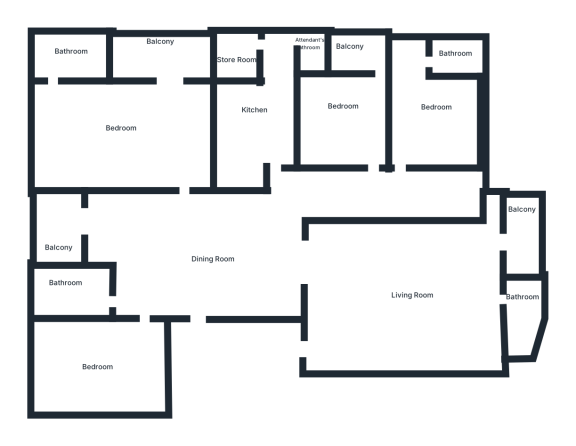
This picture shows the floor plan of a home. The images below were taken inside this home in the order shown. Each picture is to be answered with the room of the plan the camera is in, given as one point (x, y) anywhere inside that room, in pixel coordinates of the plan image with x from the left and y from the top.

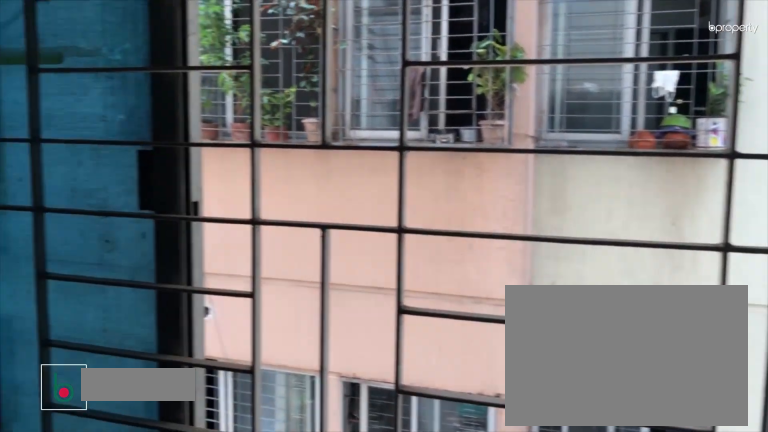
(361, 56)
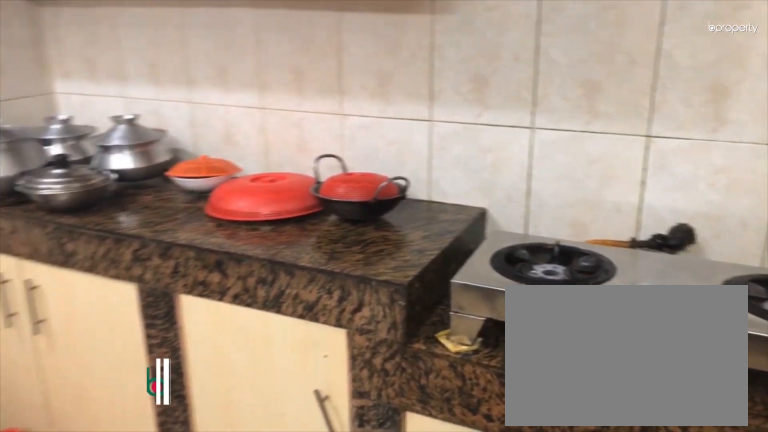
(255, 113)
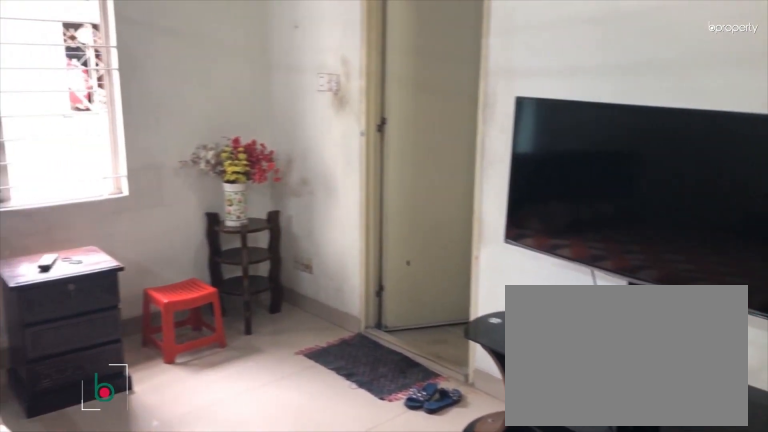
(117, 130)
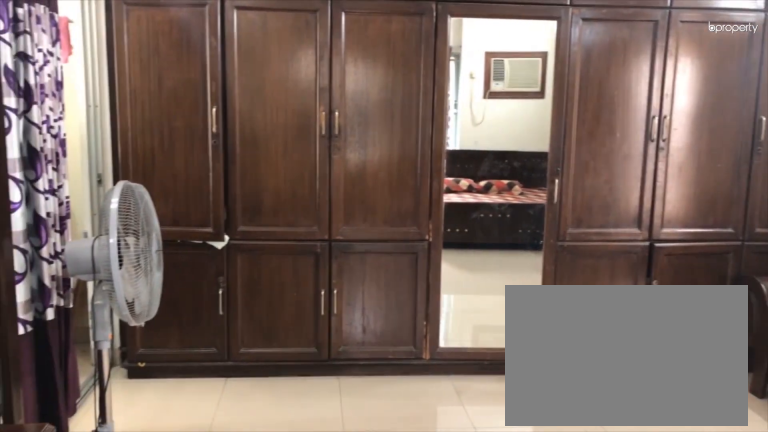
(117, 130)
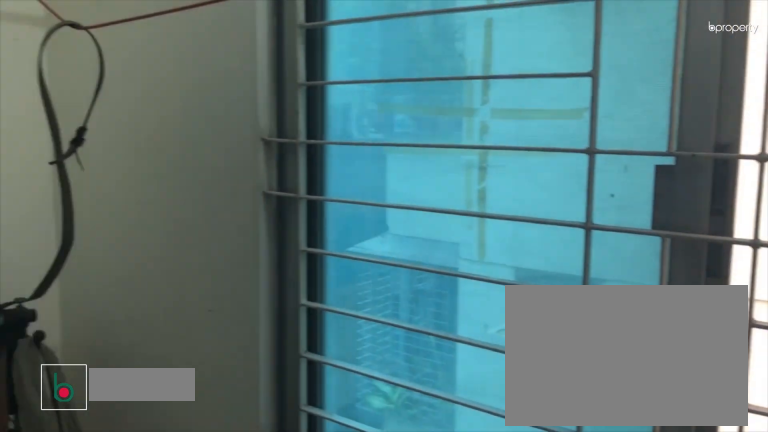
(162, 39)
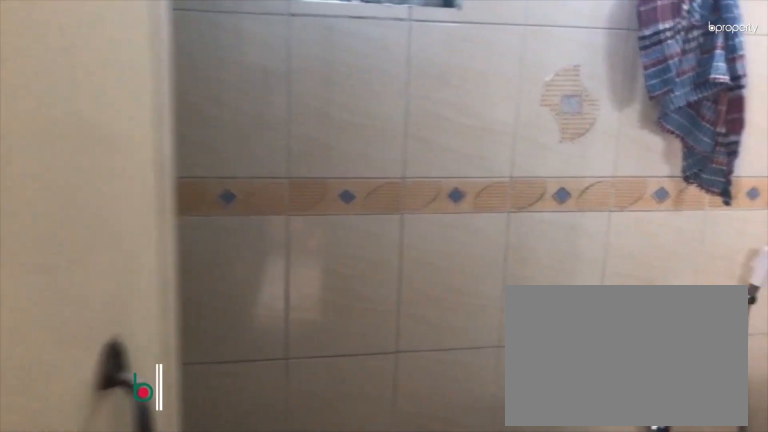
(72, 57)
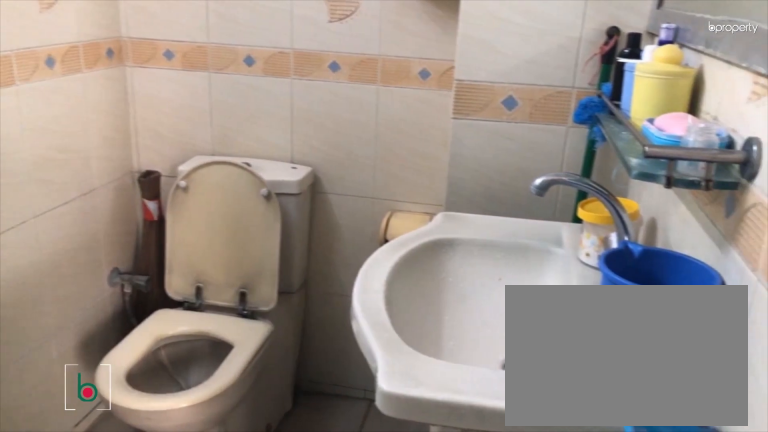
(72, 57)
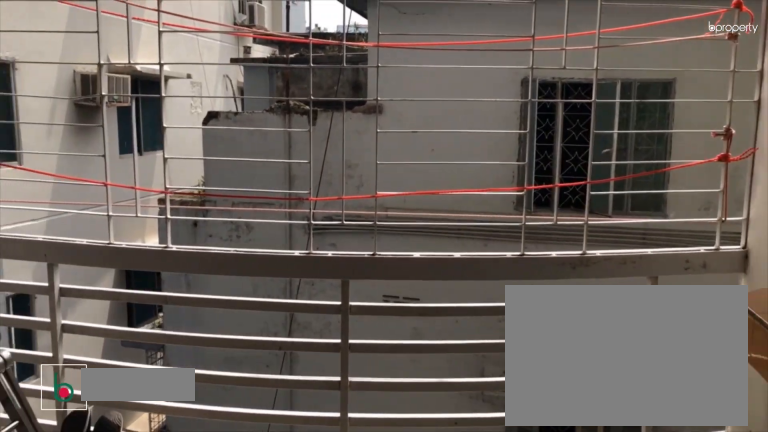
(63, 235)
